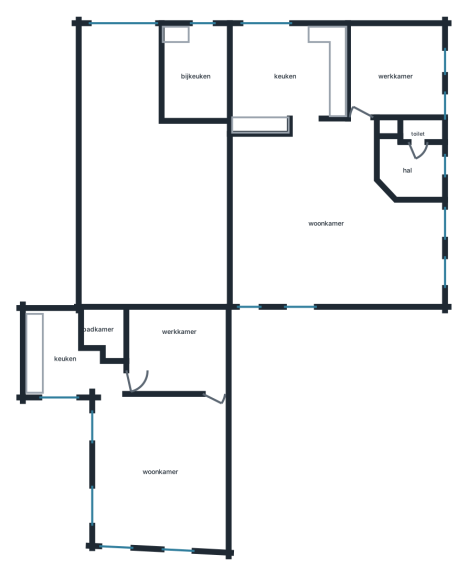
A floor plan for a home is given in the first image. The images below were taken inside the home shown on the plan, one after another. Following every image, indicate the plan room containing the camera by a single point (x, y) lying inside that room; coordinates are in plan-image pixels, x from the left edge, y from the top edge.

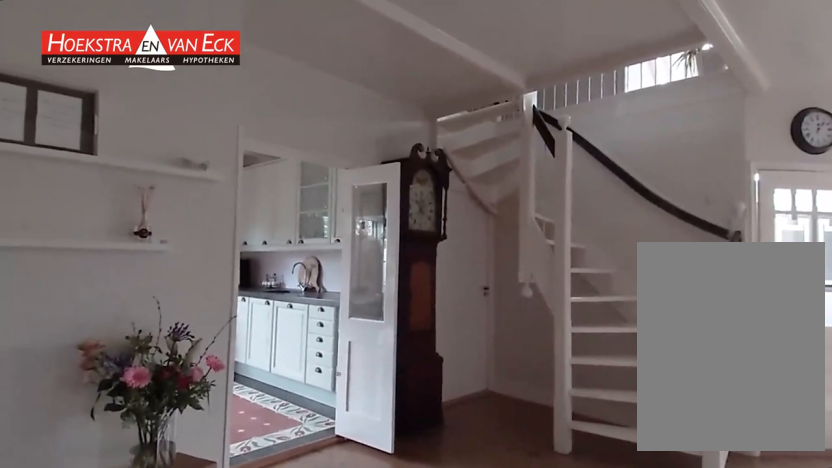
(339, 217)
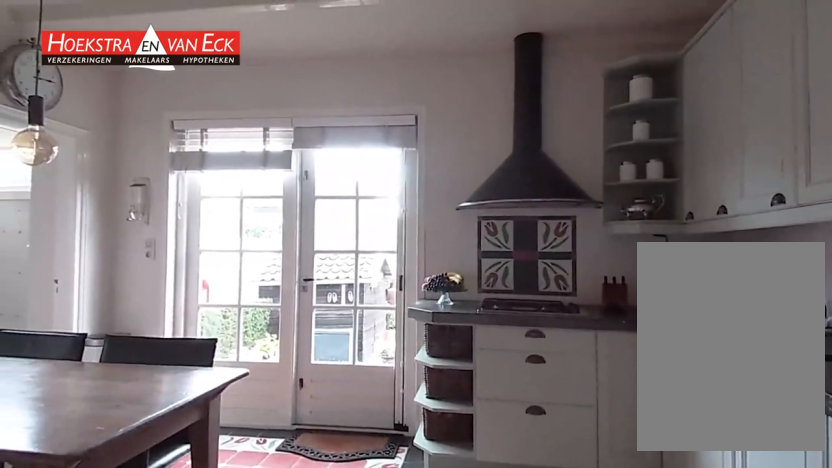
(288, 79)
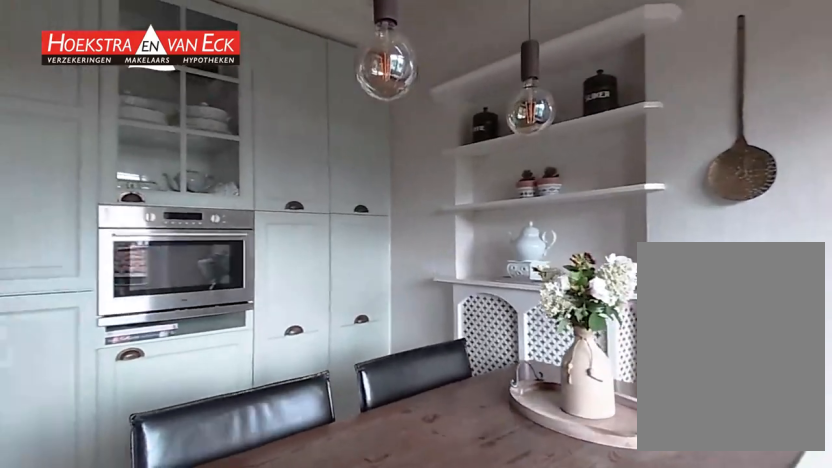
(288, 79)
